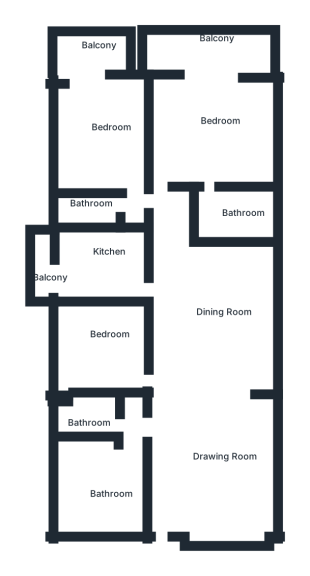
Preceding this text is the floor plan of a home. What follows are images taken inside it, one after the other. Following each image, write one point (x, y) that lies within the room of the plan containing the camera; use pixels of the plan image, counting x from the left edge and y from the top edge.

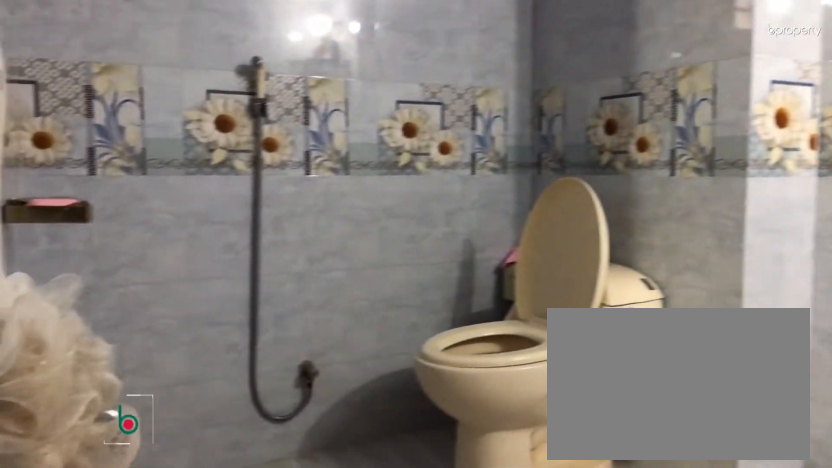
(228, 216)
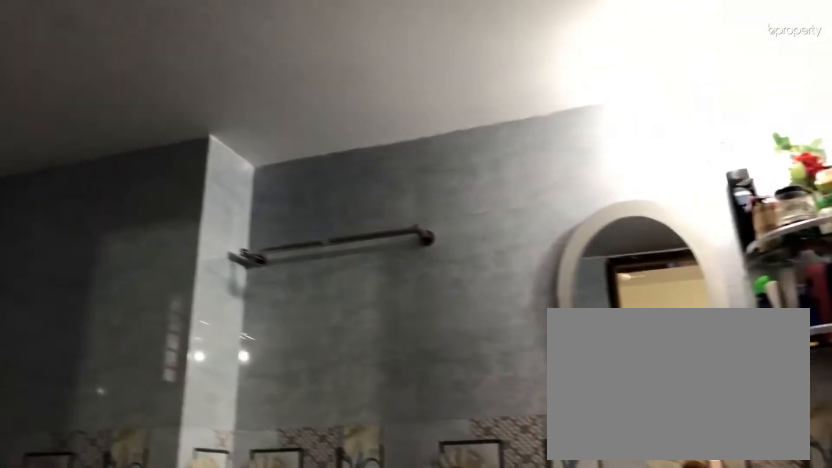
(228, 216)
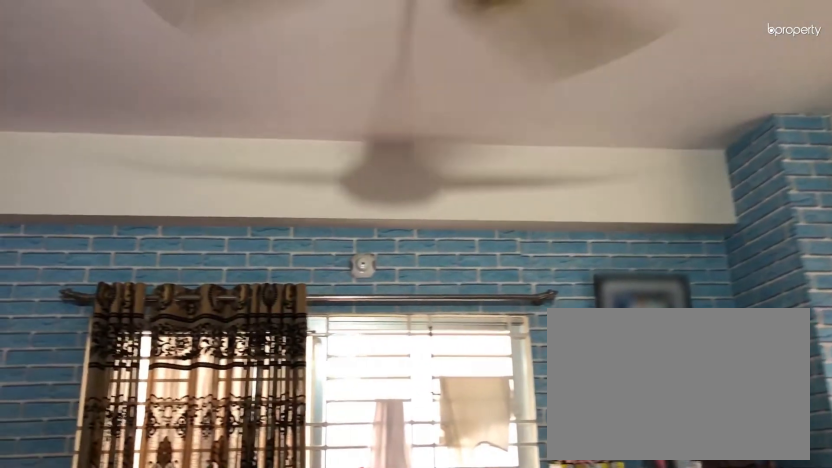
(101, 135)
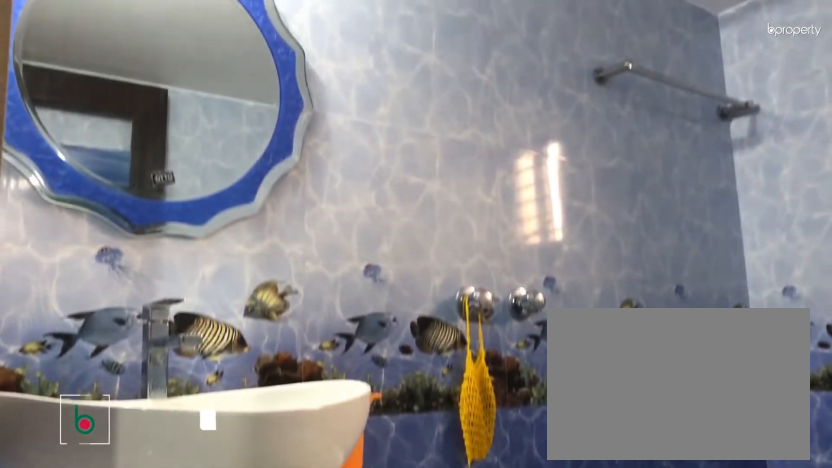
(82, 207)
